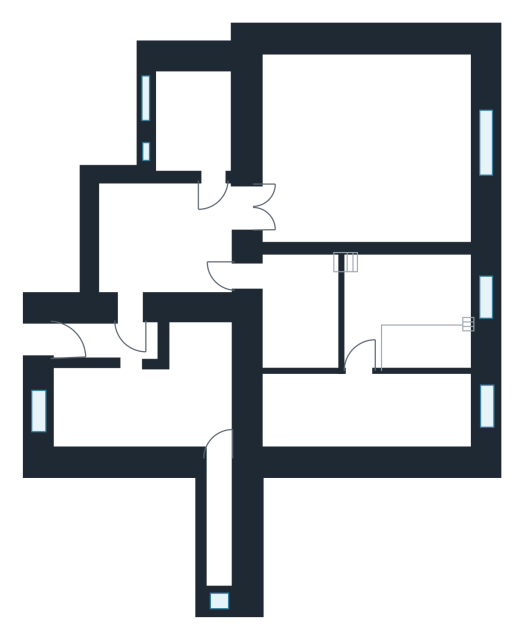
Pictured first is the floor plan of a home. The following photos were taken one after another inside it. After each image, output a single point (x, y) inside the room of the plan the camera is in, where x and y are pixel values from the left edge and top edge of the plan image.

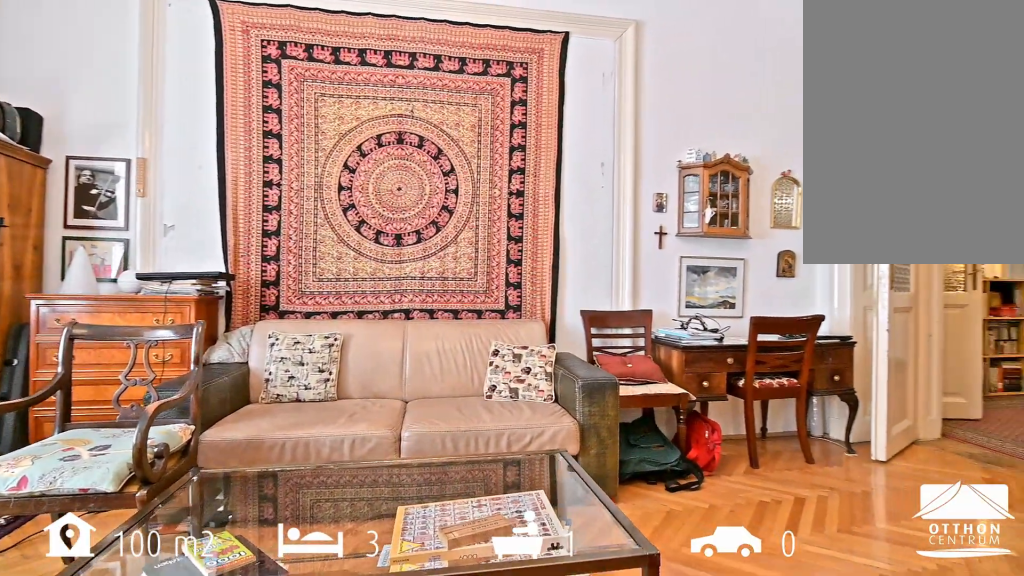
(374, 151)
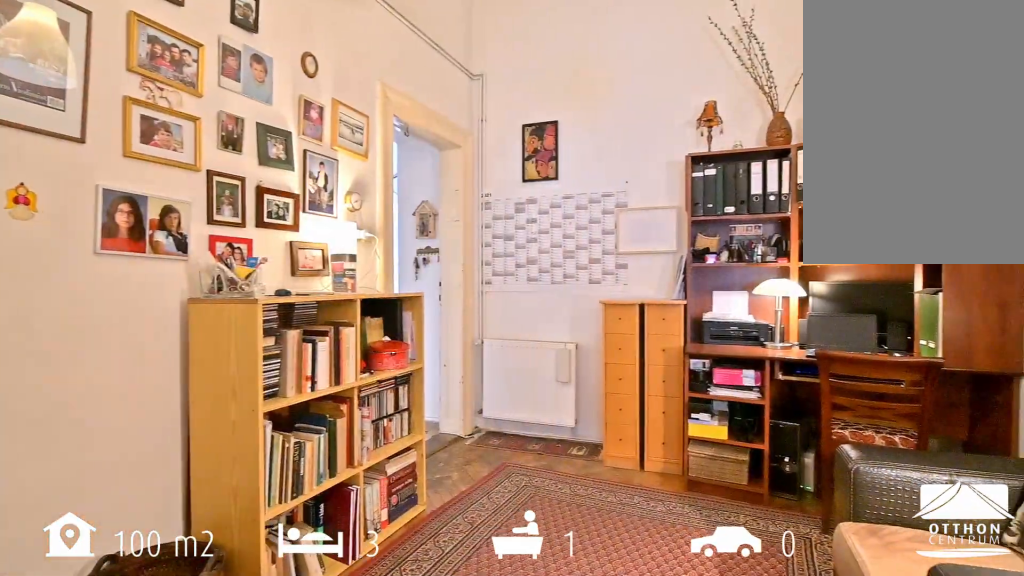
(167, 239)
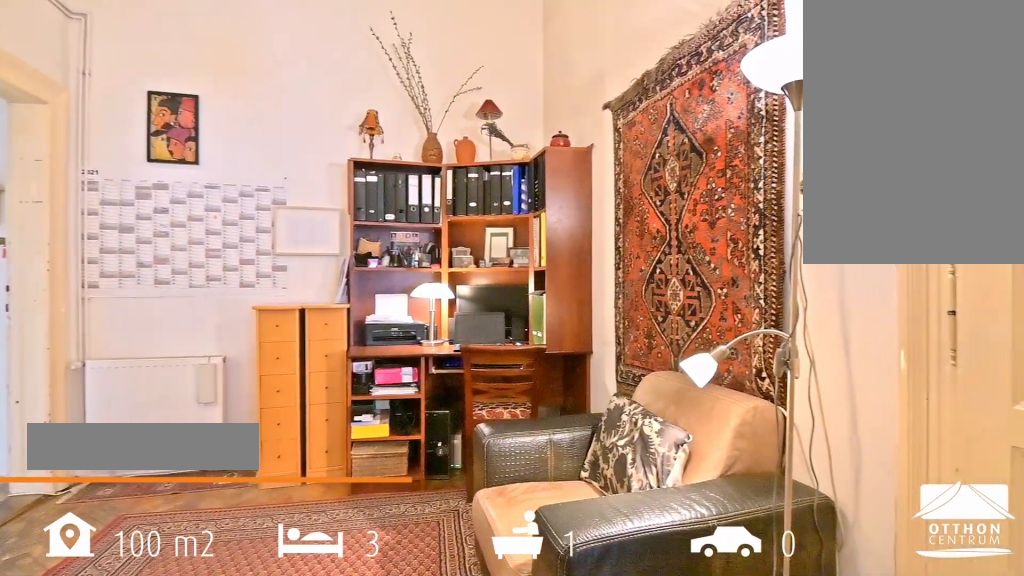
(167, 239)
